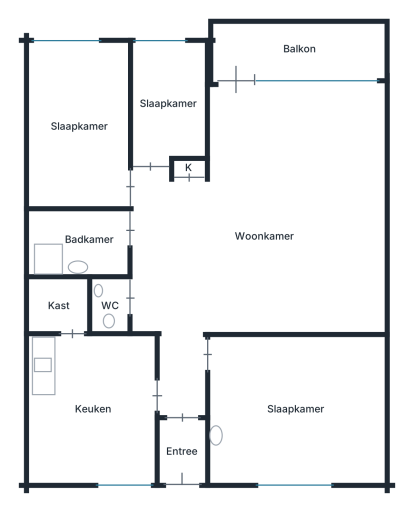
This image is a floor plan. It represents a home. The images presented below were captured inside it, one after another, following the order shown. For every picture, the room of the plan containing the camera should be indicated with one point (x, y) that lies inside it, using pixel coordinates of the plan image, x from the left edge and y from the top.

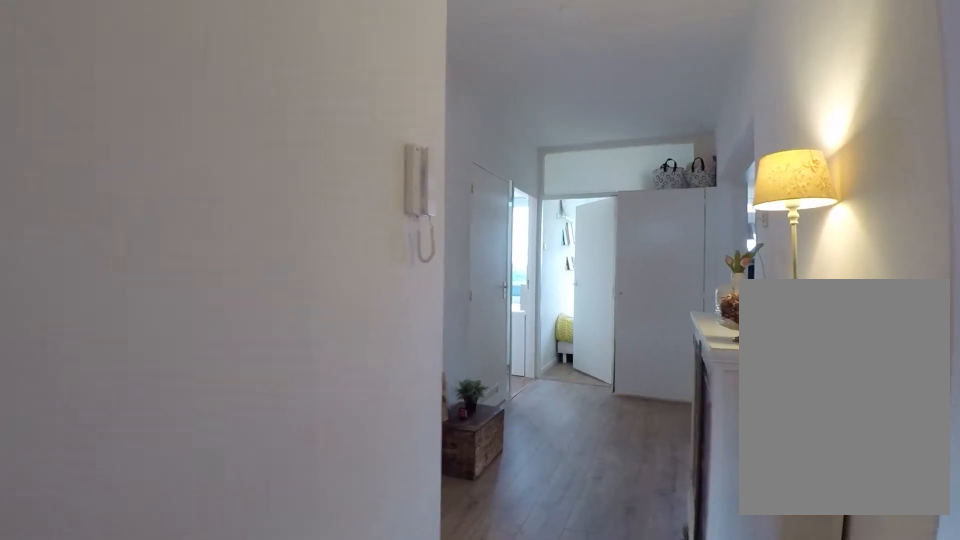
(171, 282)
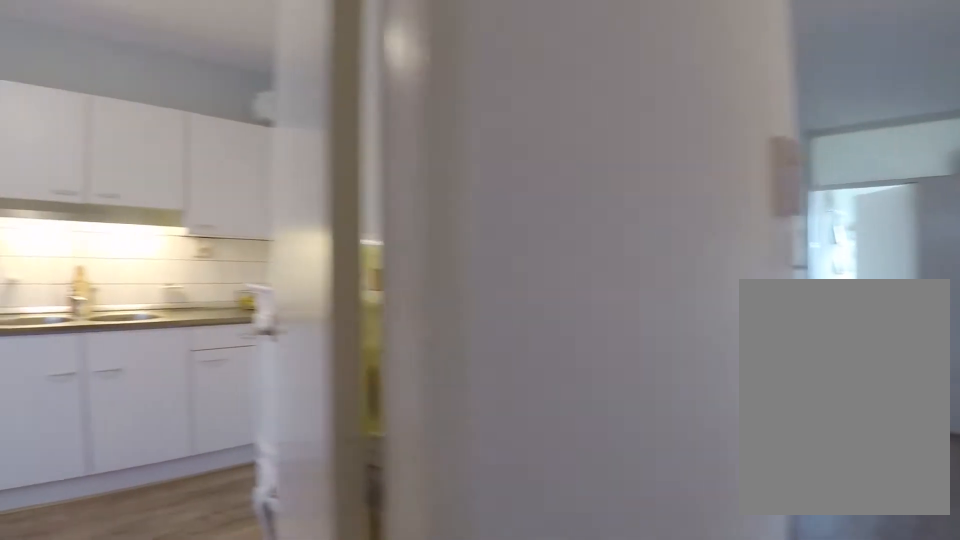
(171, 282)
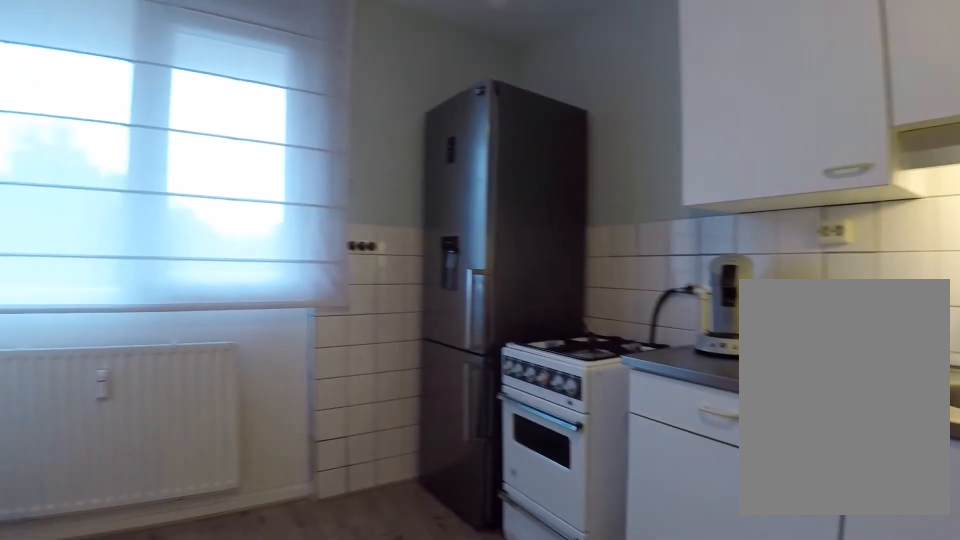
(95, 409)
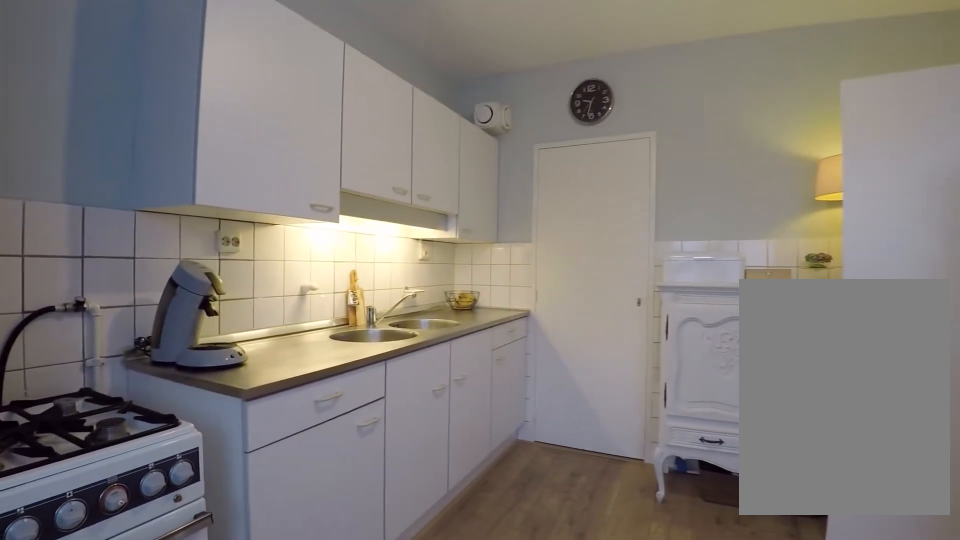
(95, 409)
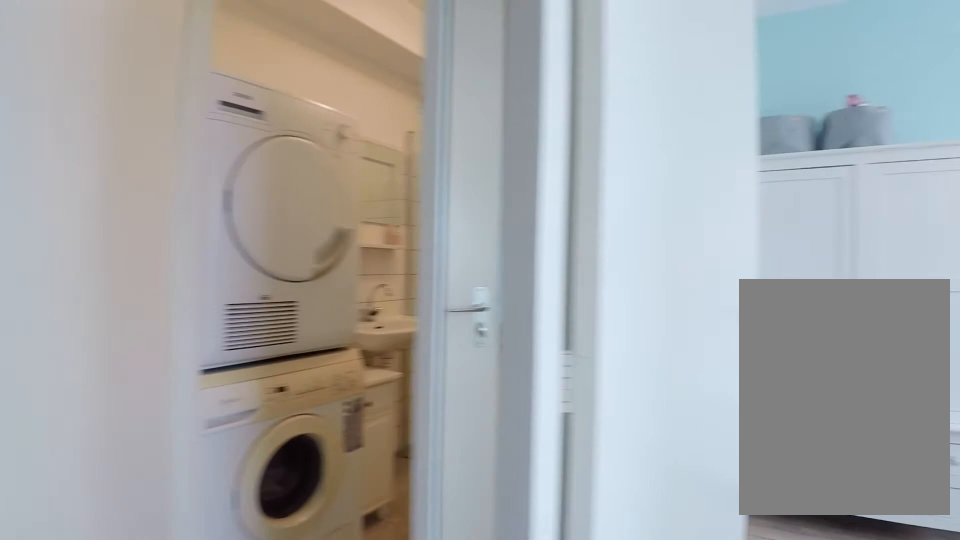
(171, 282)
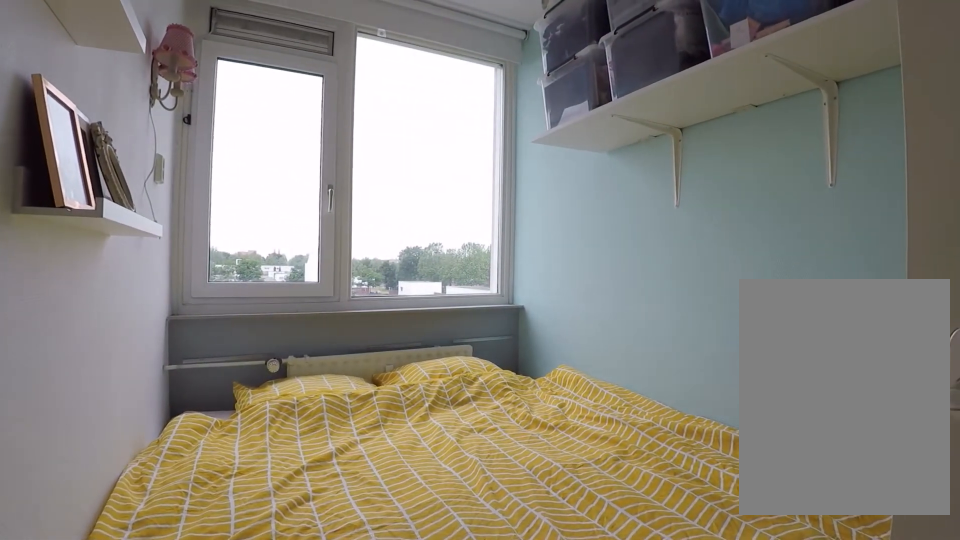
(168, 102)
